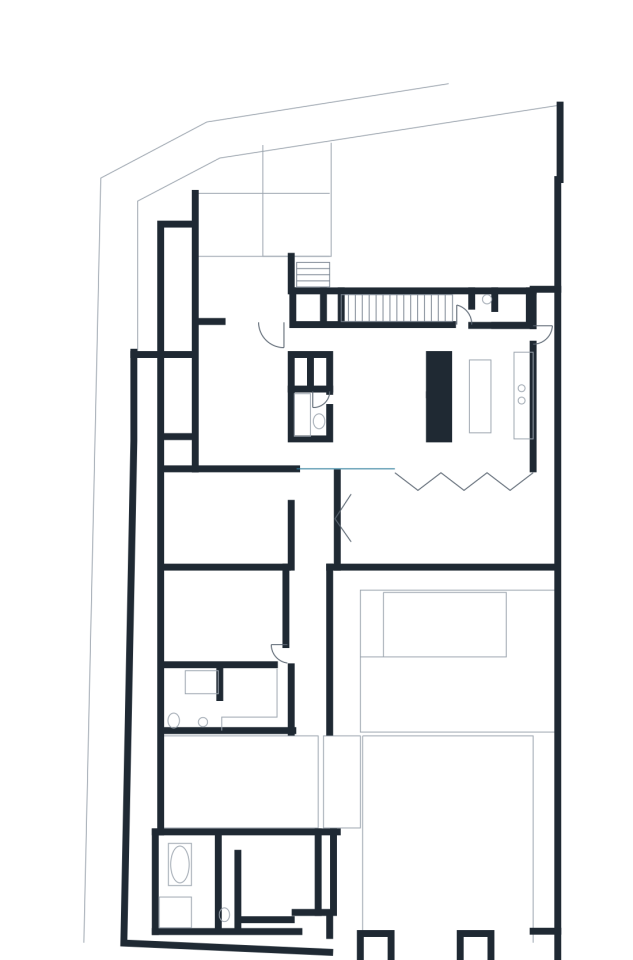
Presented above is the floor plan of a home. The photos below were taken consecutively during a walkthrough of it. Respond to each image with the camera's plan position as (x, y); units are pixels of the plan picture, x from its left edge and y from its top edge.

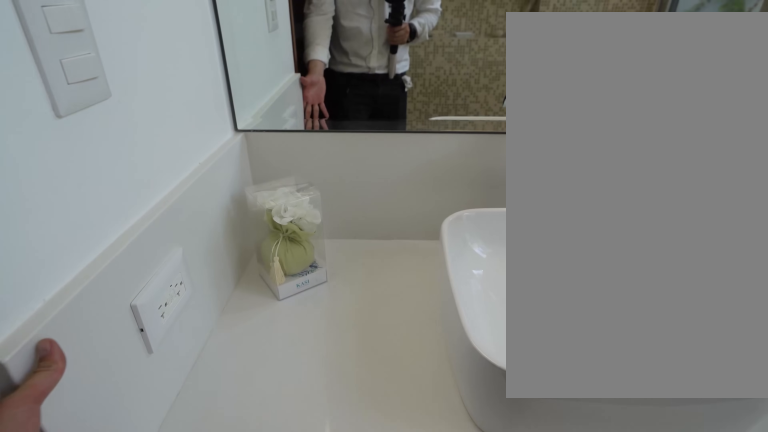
(204, 703)
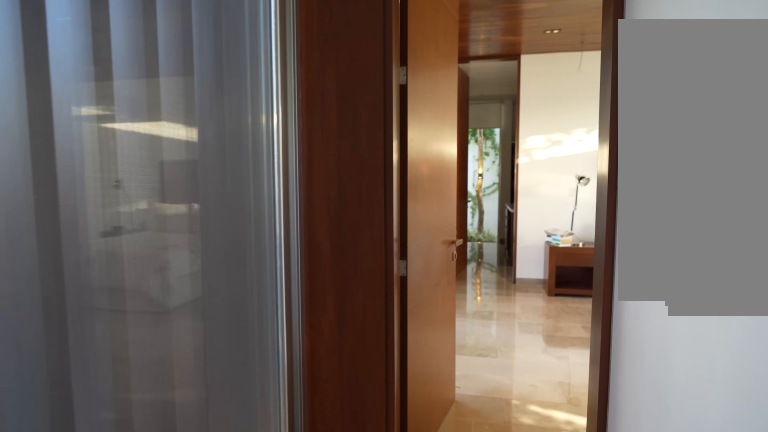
(313, 714)
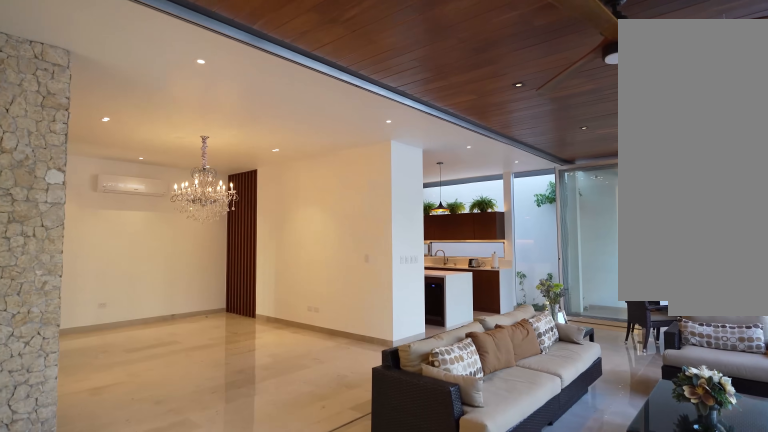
(311, 509)
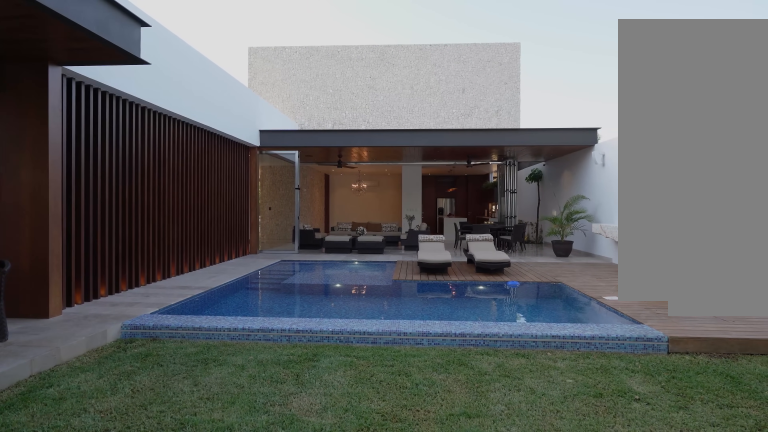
(438, 823)
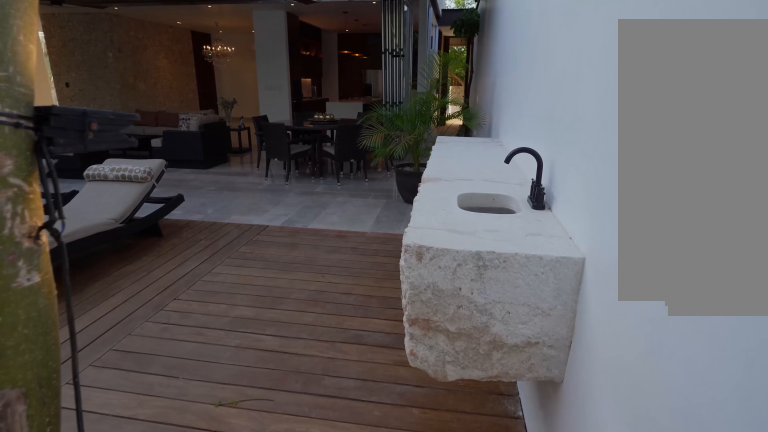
(540, 713)
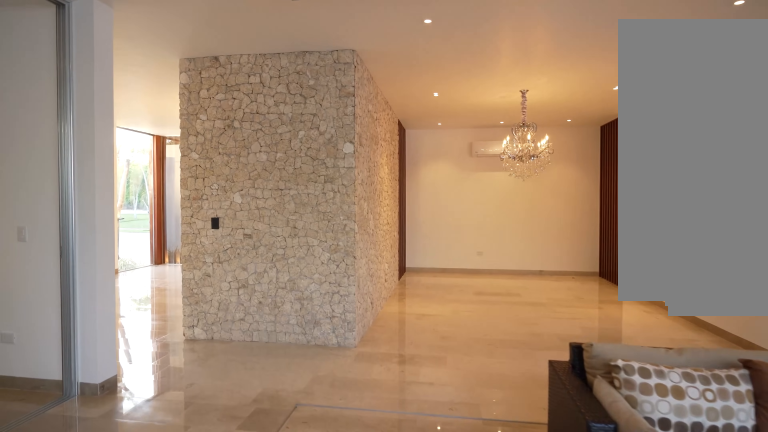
(347, 522)
